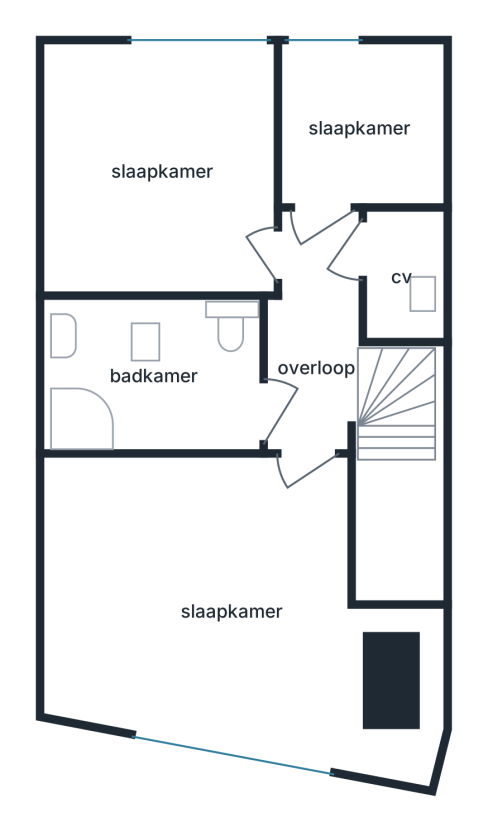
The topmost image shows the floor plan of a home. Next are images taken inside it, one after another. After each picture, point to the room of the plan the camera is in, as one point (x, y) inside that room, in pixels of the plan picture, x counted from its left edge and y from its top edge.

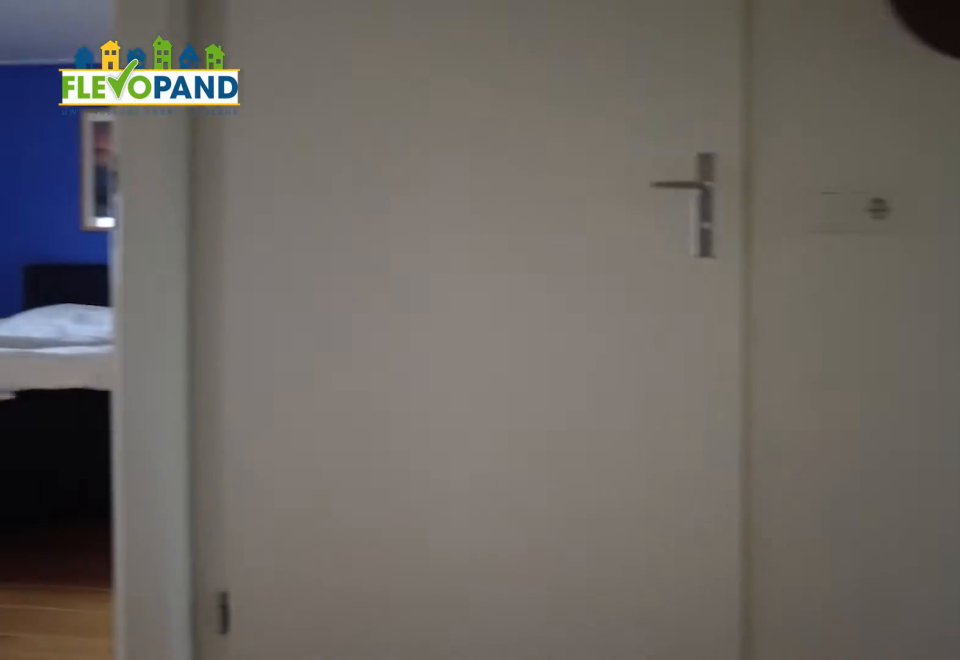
(315, 333)
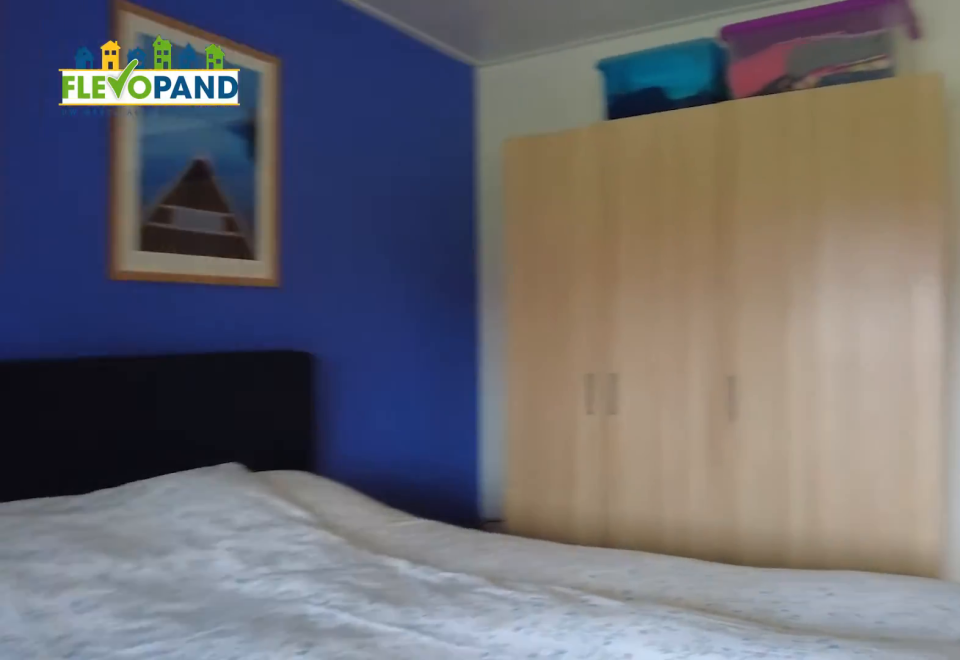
(224, 643)
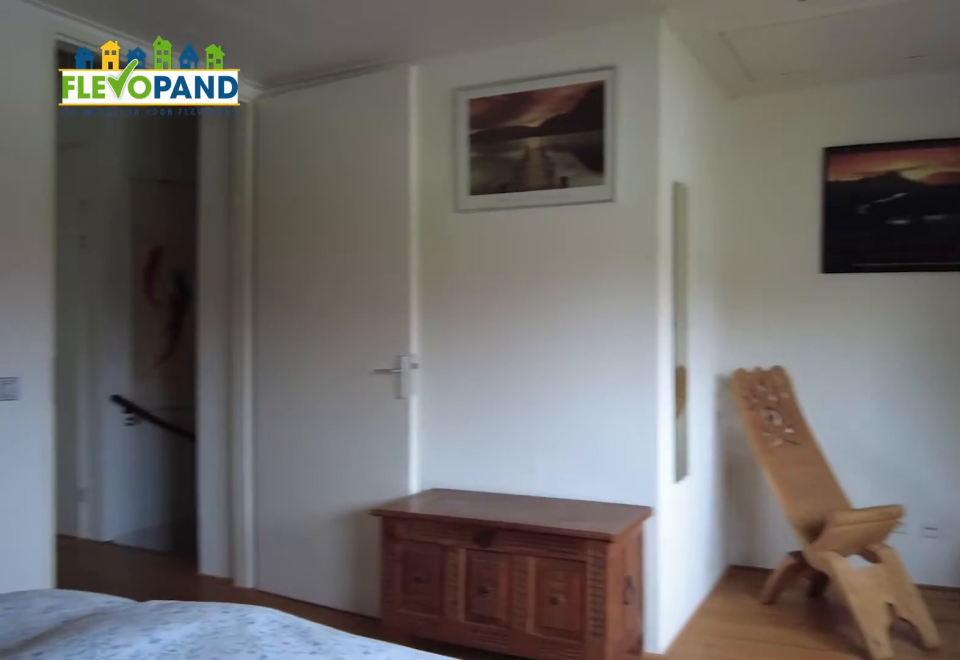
(224, 643)
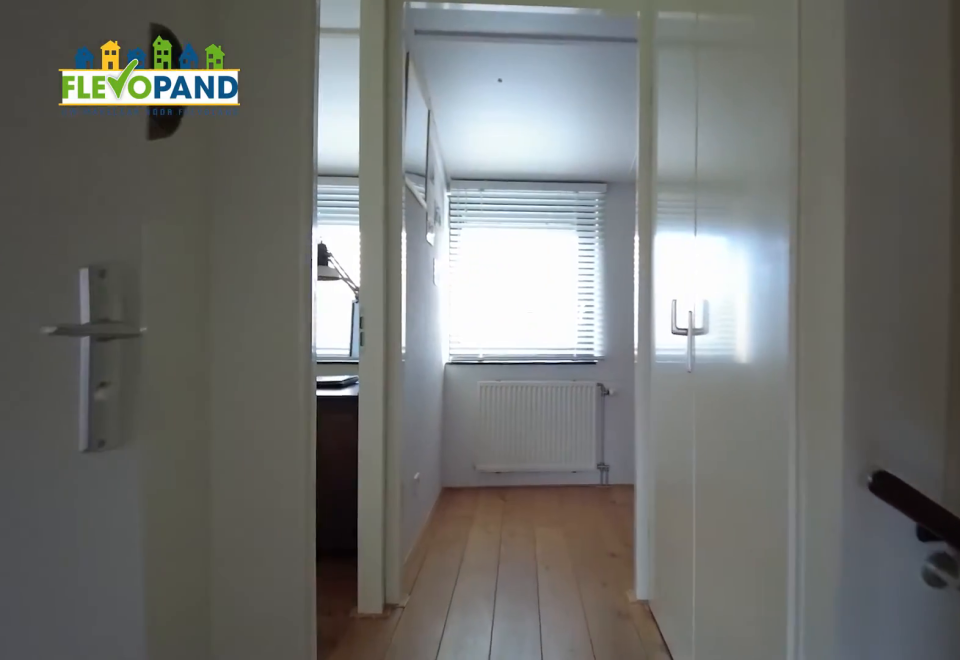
(314, 334)
